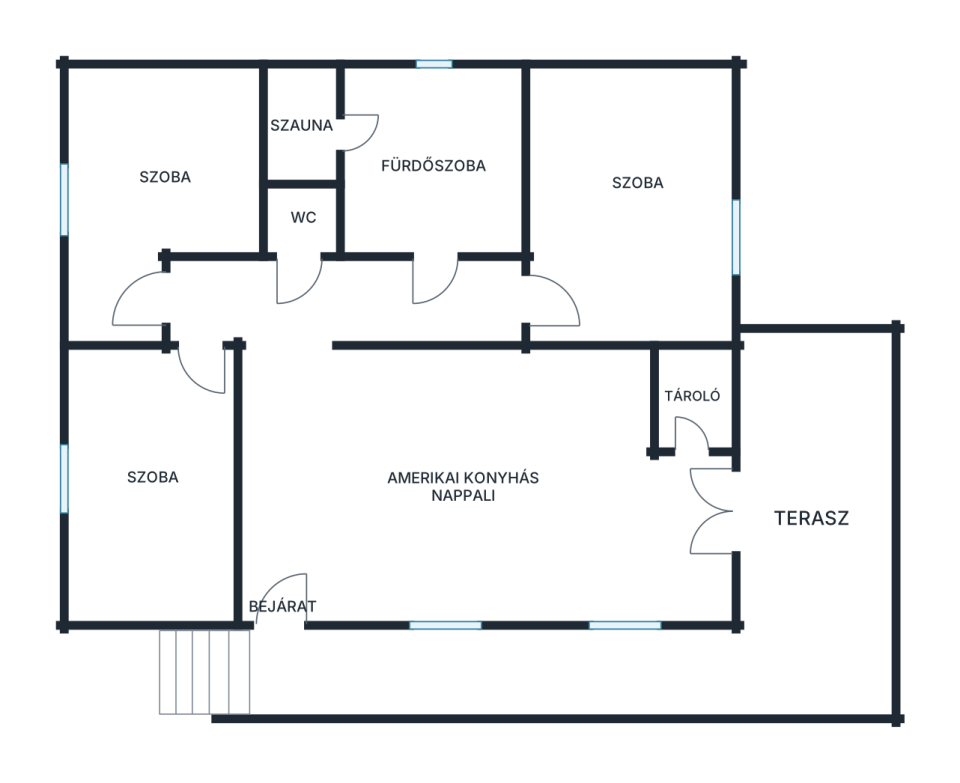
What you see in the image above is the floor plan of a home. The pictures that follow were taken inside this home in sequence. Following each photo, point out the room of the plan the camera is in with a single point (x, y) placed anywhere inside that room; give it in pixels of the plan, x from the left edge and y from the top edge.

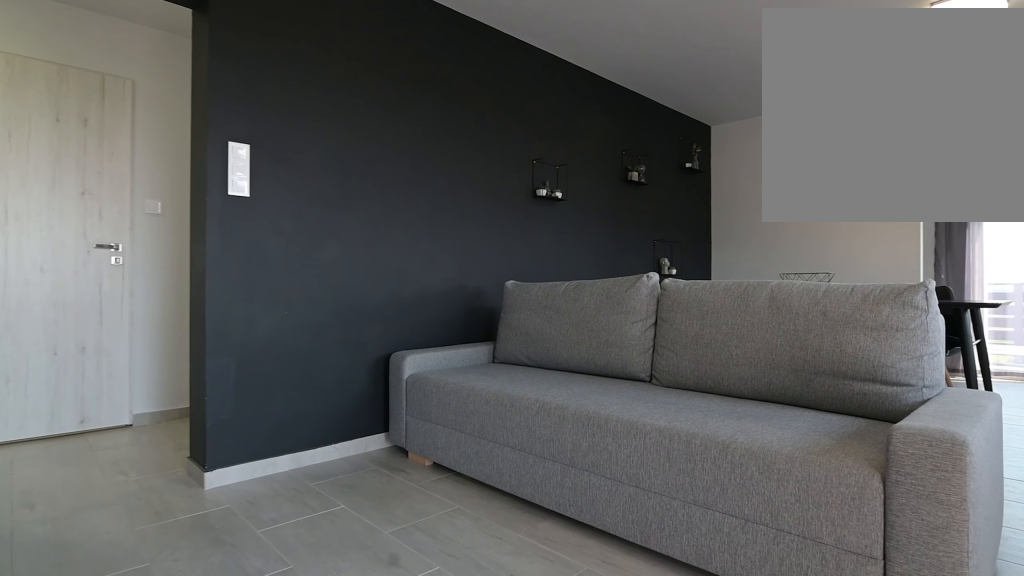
(359, 476)
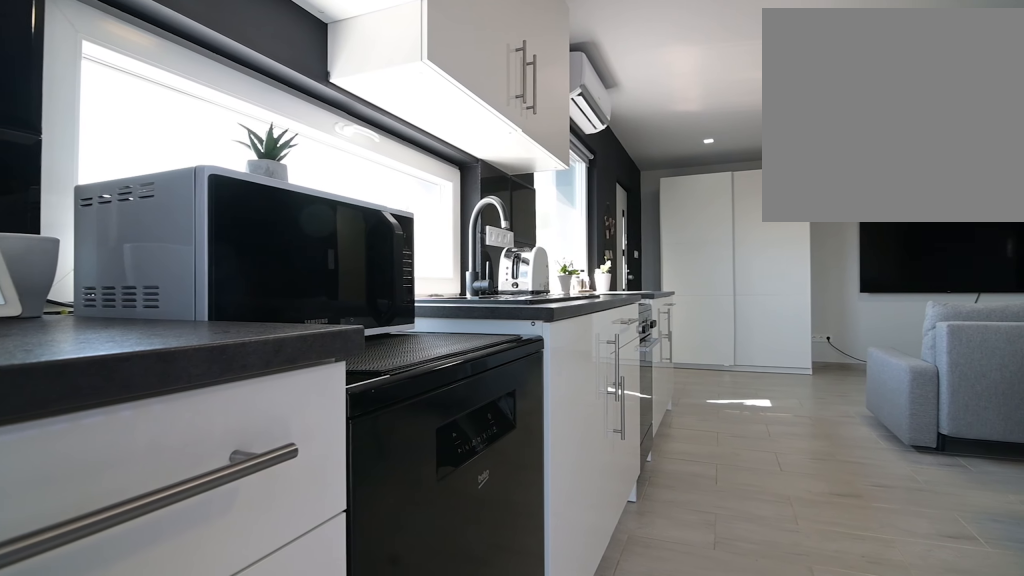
(359, 476)
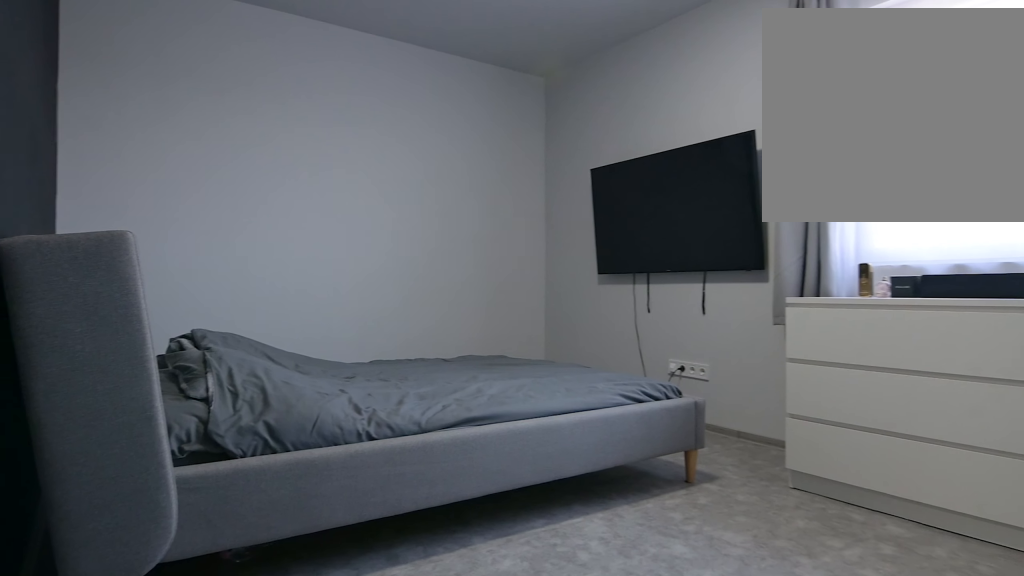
(623, 223)
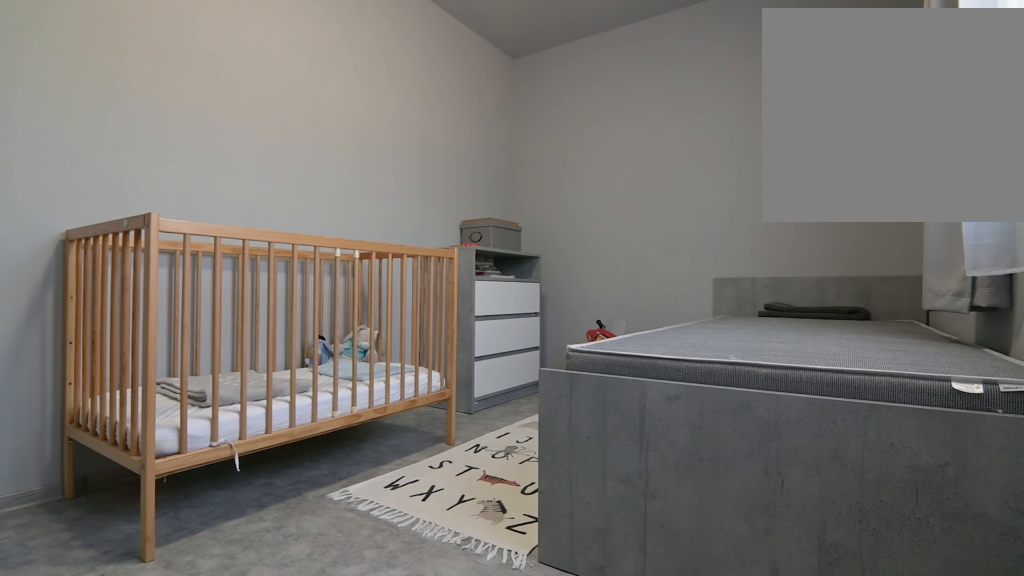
(158, 484)
